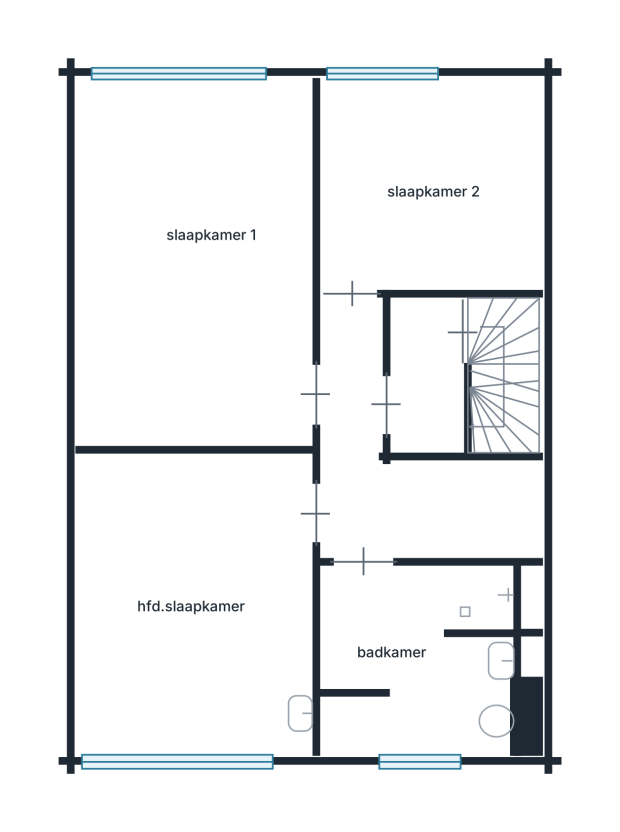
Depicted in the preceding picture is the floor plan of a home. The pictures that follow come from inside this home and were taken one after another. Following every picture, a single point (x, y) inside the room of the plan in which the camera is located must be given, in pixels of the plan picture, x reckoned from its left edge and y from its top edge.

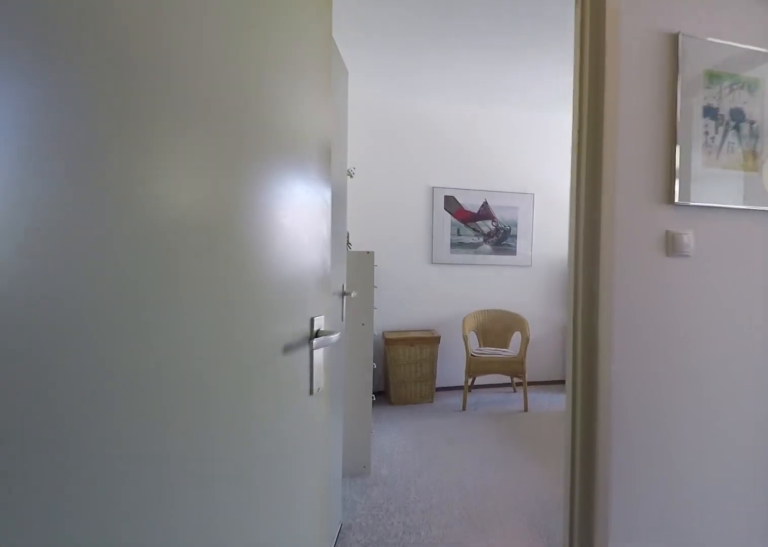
(405, 468)
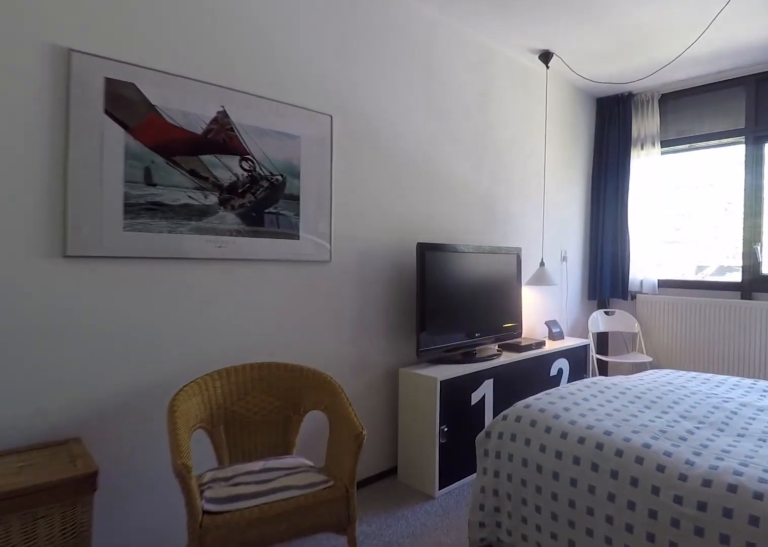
(196, 264)
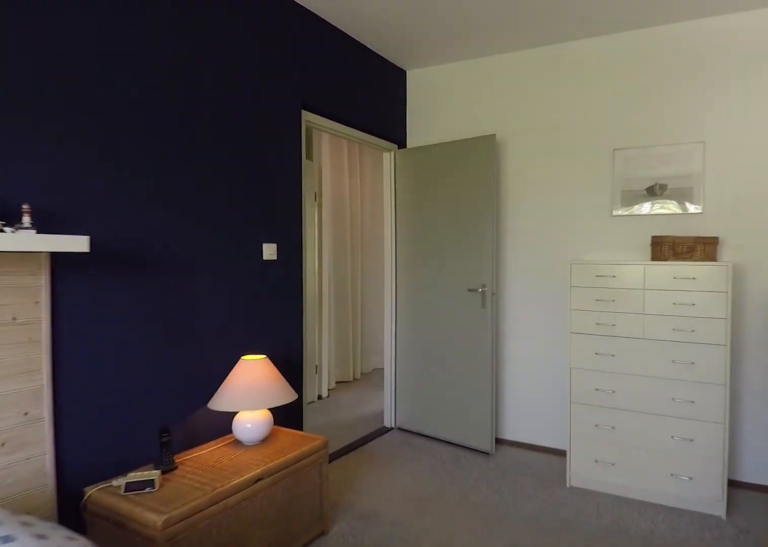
(196, 264)
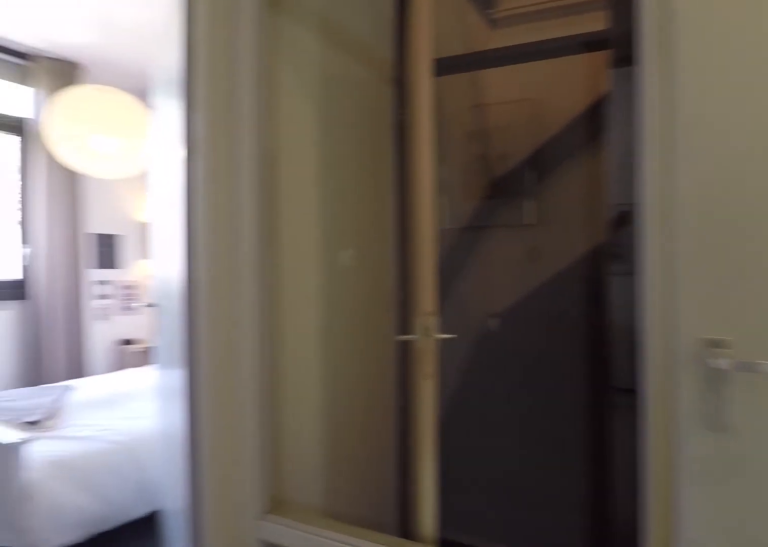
(405, 468)
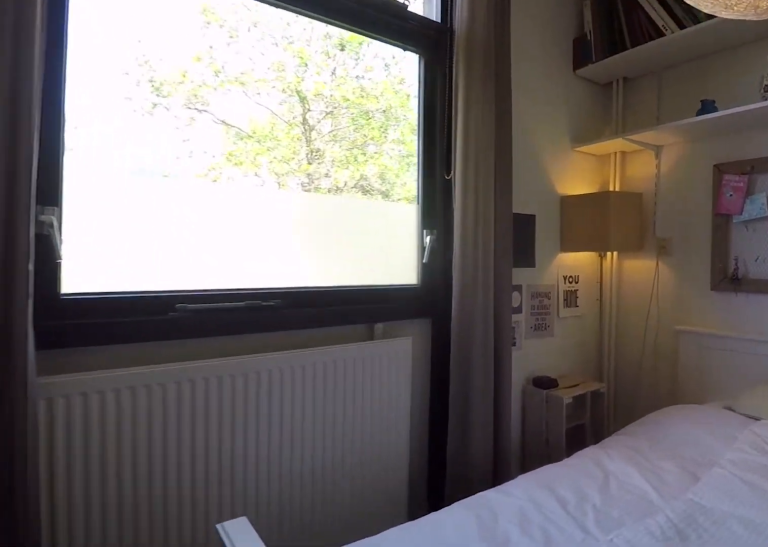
(430, 185)
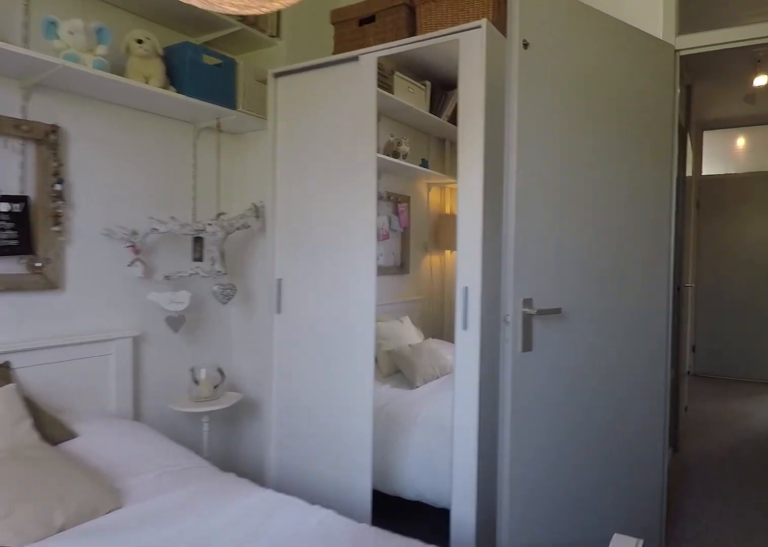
(430, 185)
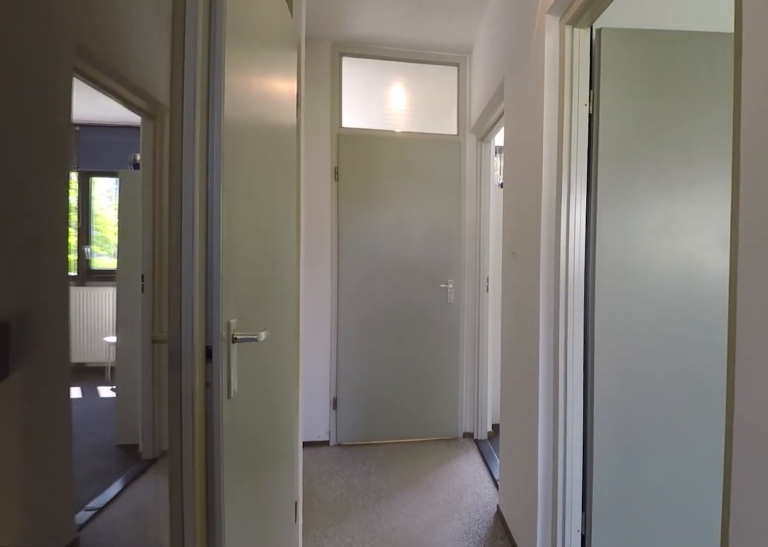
(405, 468)
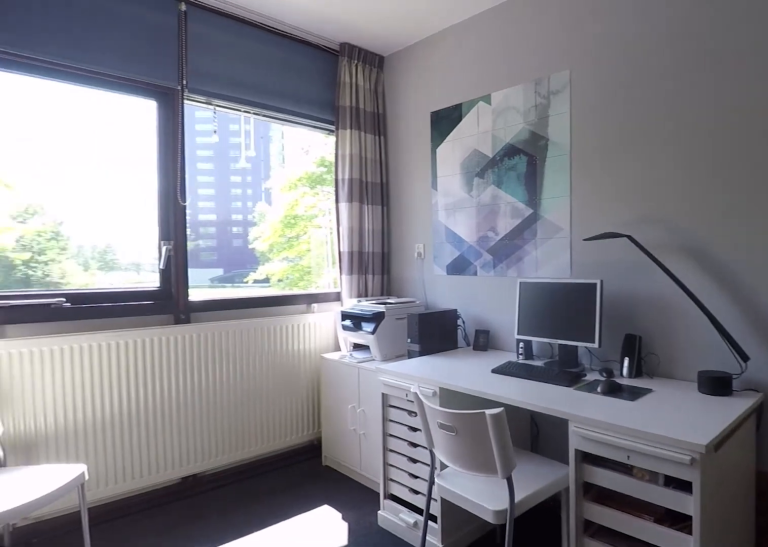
(196, 605)
